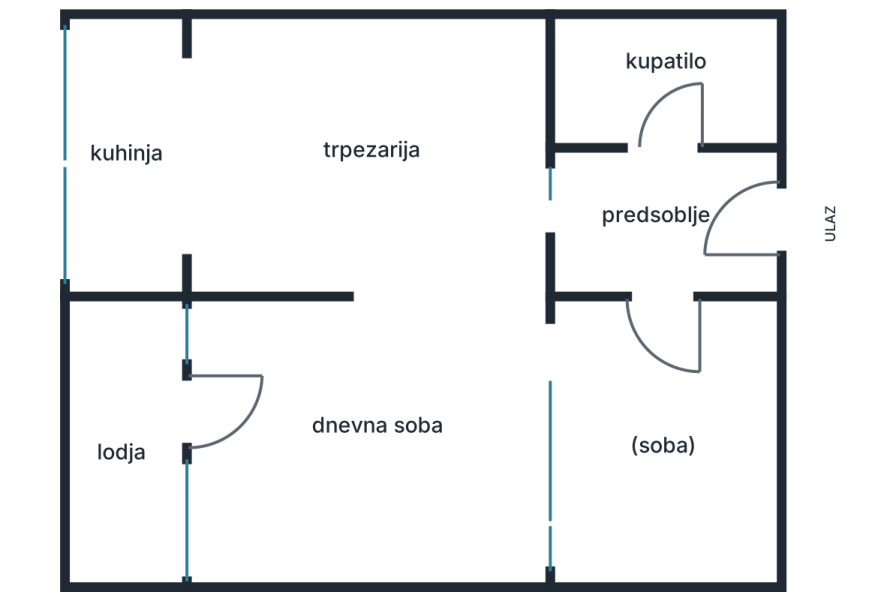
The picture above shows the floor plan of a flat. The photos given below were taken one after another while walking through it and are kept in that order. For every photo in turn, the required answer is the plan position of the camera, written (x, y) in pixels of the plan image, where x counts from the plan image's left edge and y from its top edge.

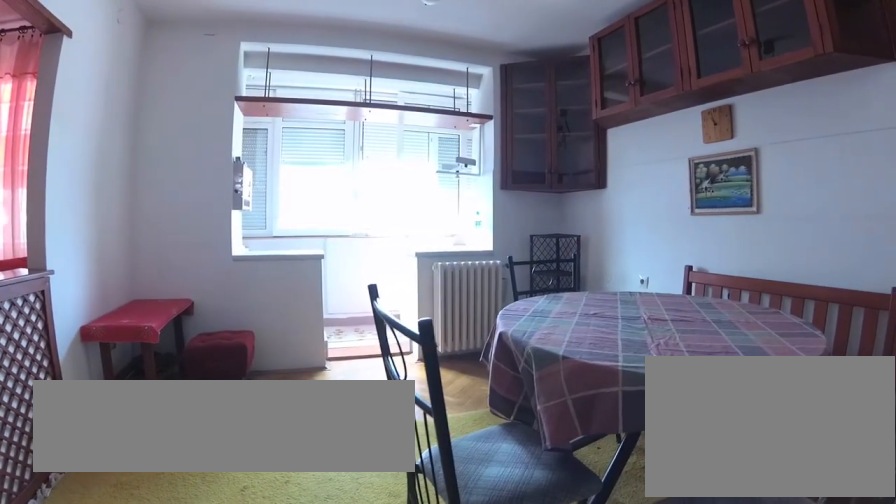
(551, 223)
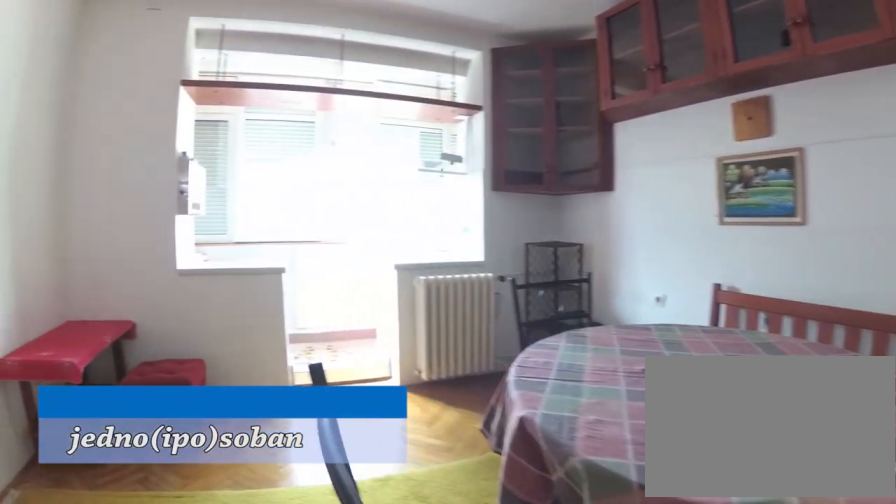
(557, 215)
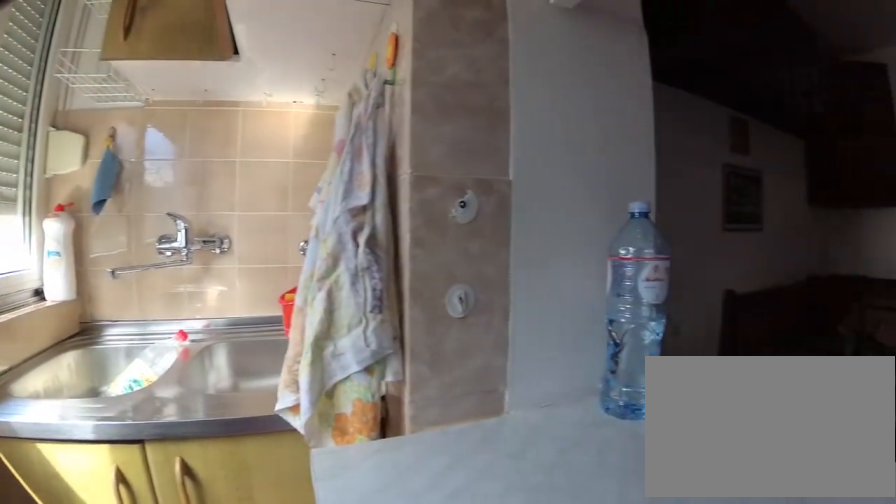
(128, 200)
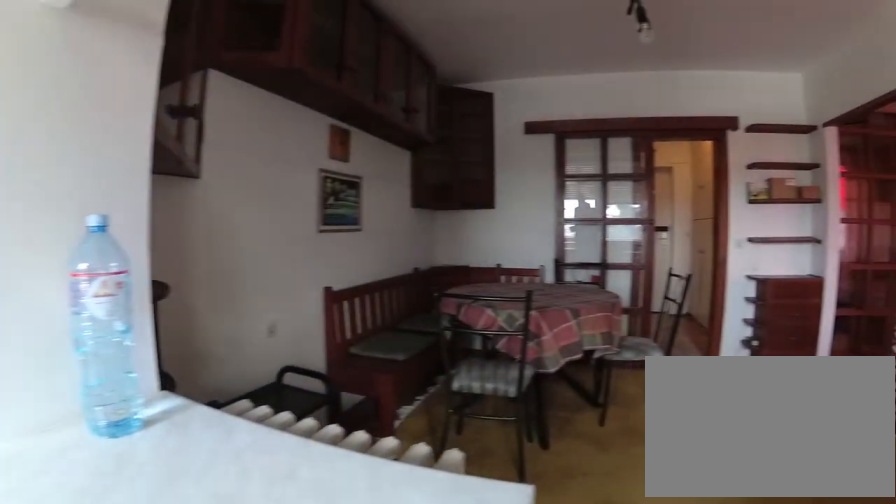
(116, 184)
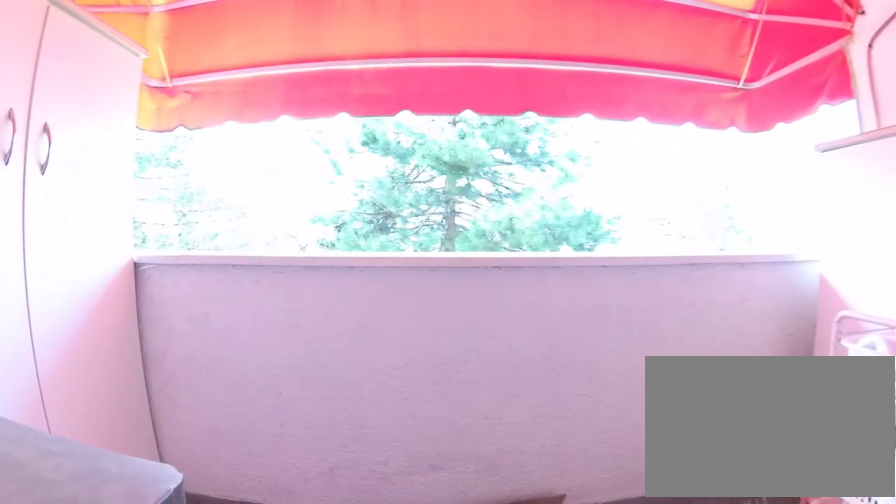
(238, 435)
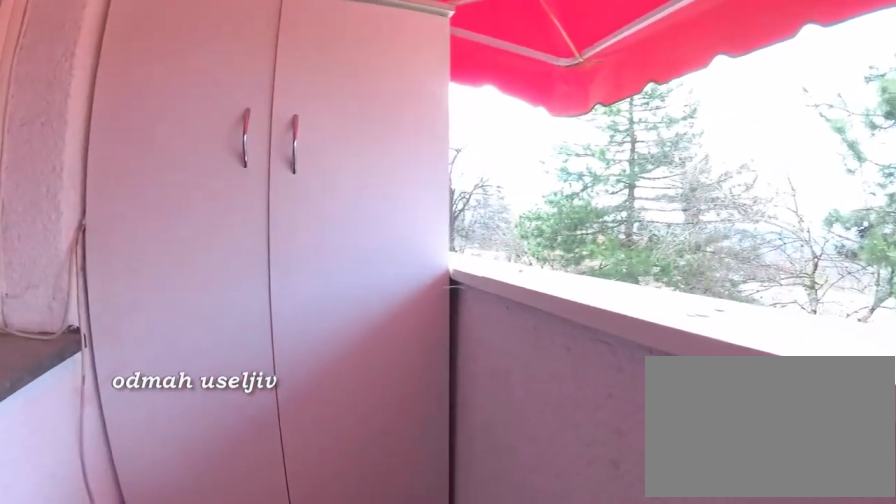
(154, 398)
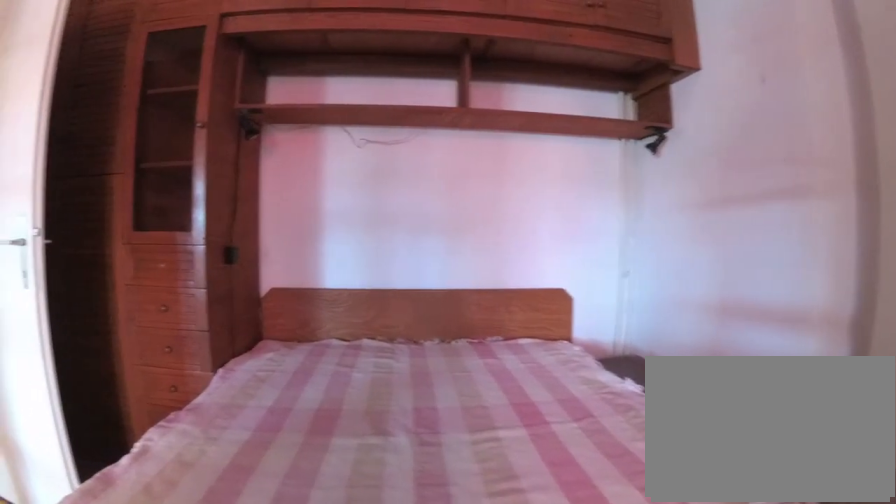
(535, 429)
